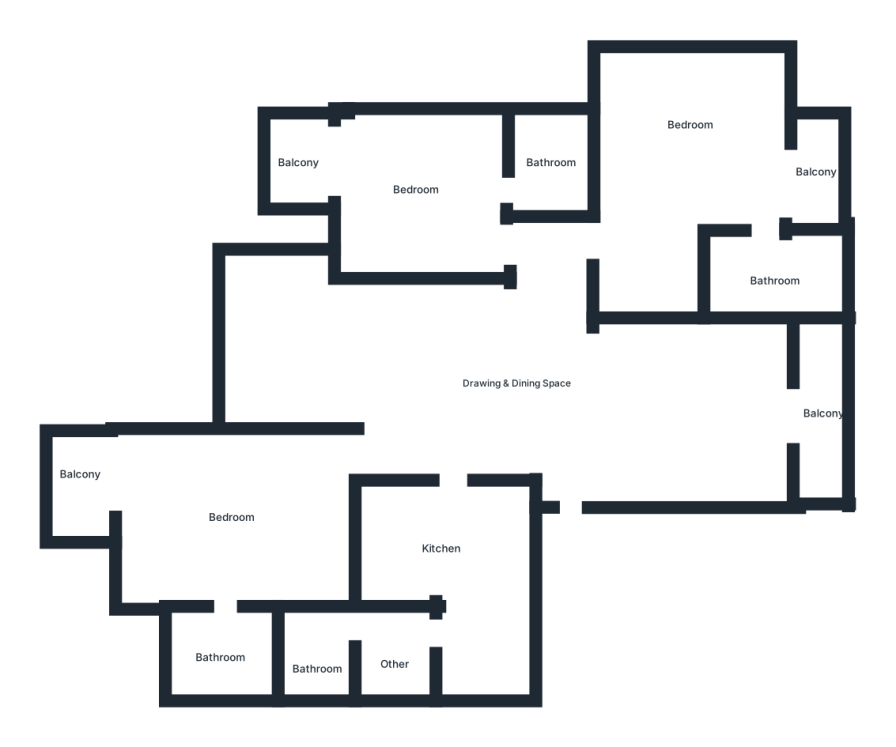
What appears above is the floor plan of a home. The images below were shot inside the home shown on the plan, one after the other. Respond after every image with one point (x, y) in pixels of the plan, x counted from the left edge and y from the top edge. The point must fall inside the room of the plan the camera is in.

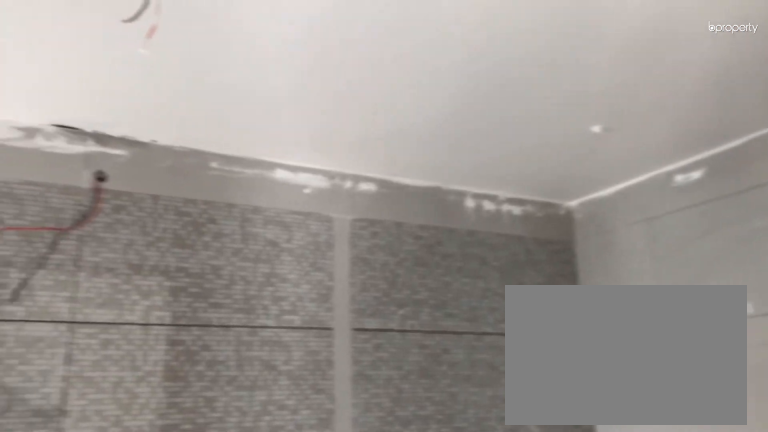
(768, 275)
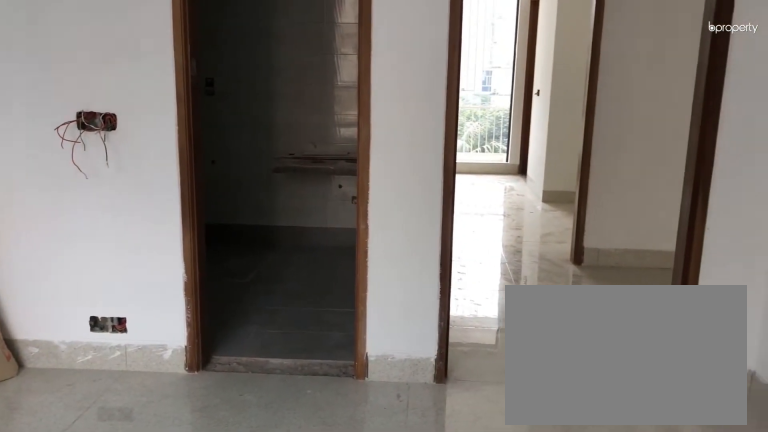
(413, 204)
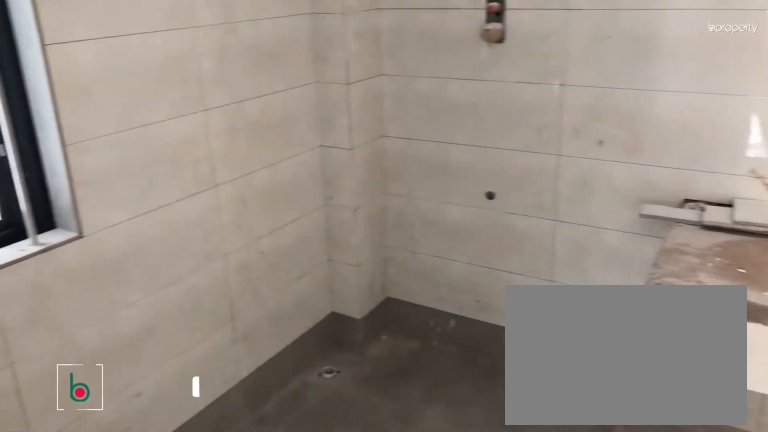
(558, 163)
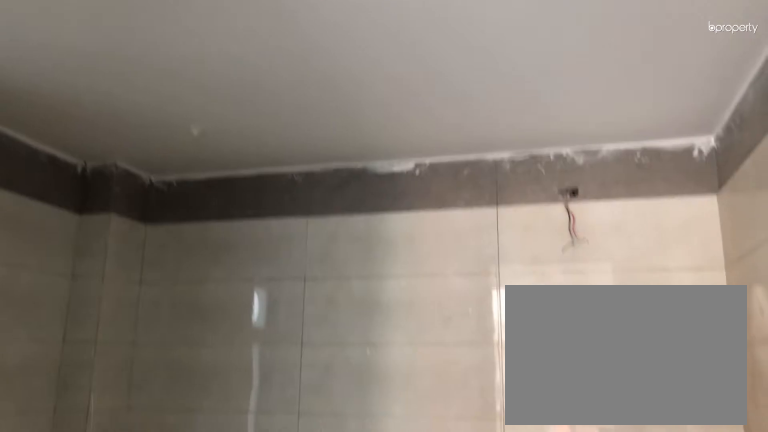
(558, 163)
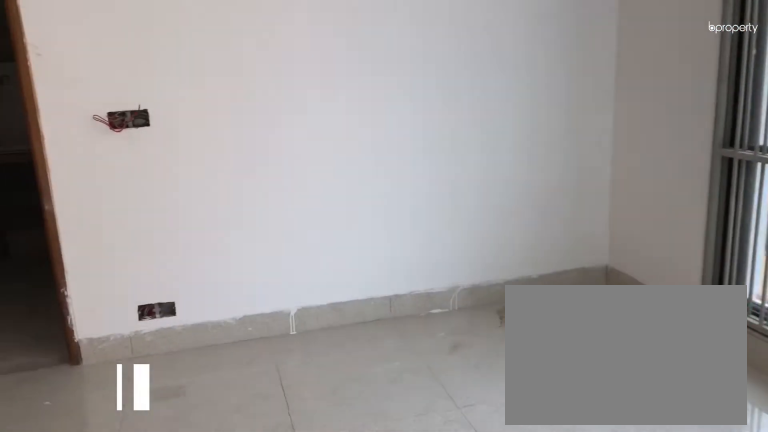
(227, 531)
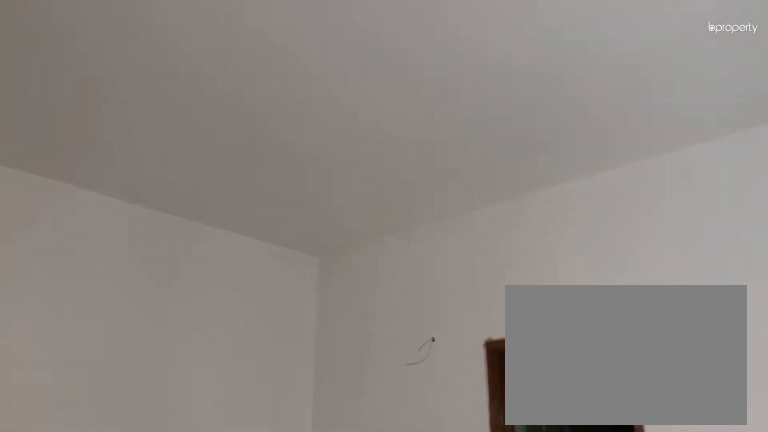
(227, 531)
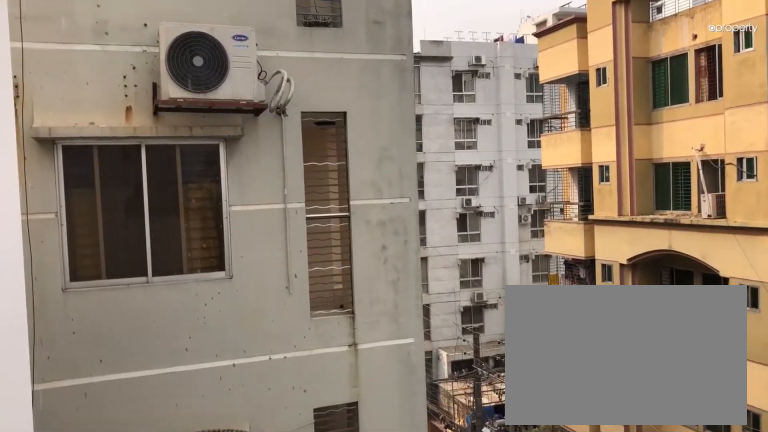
(98, 486)
